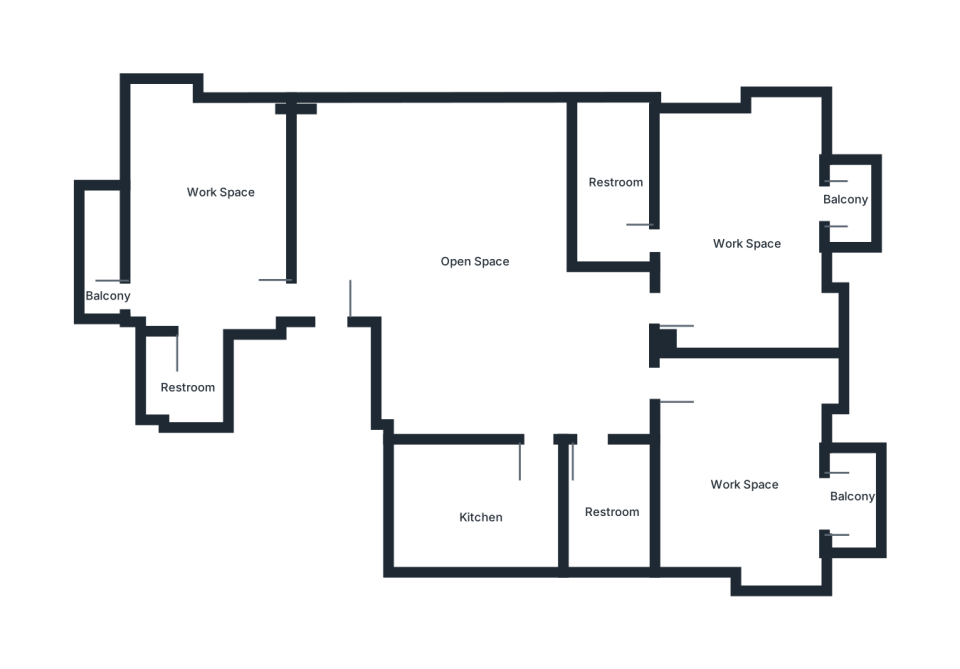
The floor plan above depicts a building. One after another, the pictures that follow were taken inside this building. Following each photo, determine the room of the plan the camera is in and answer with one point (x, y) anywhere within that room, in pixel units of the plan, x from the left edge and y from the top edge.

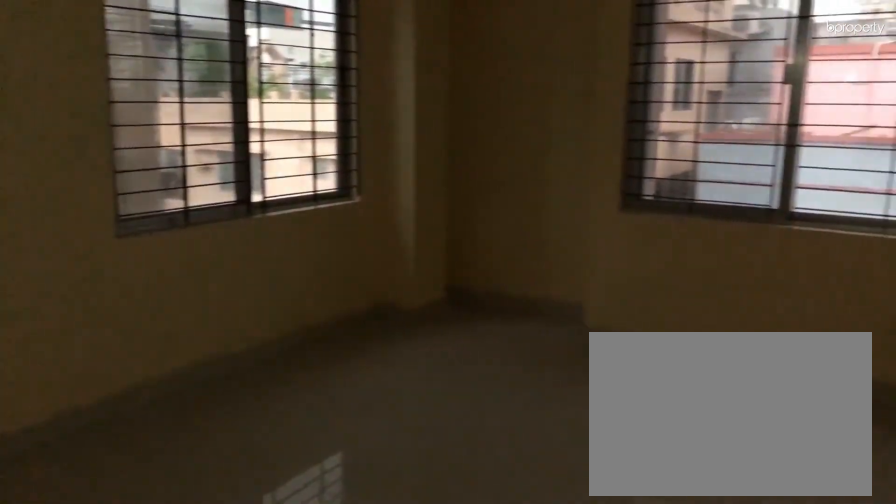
(219, 222)
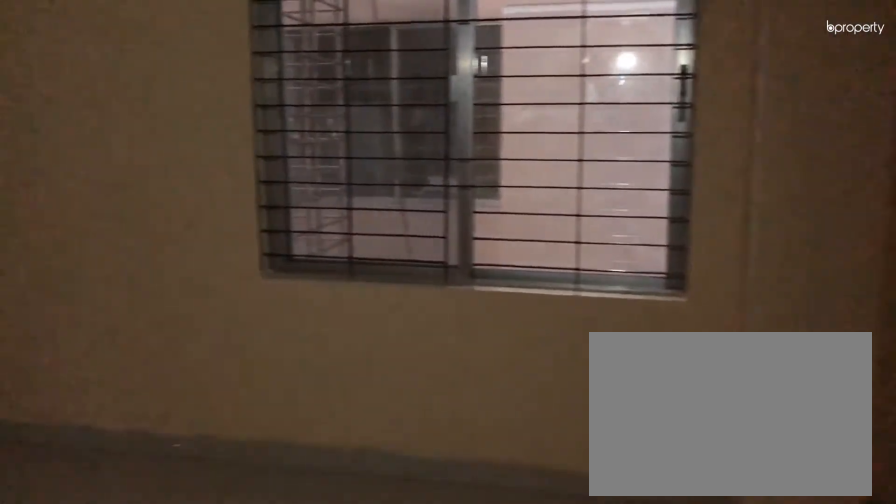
(219, 222)
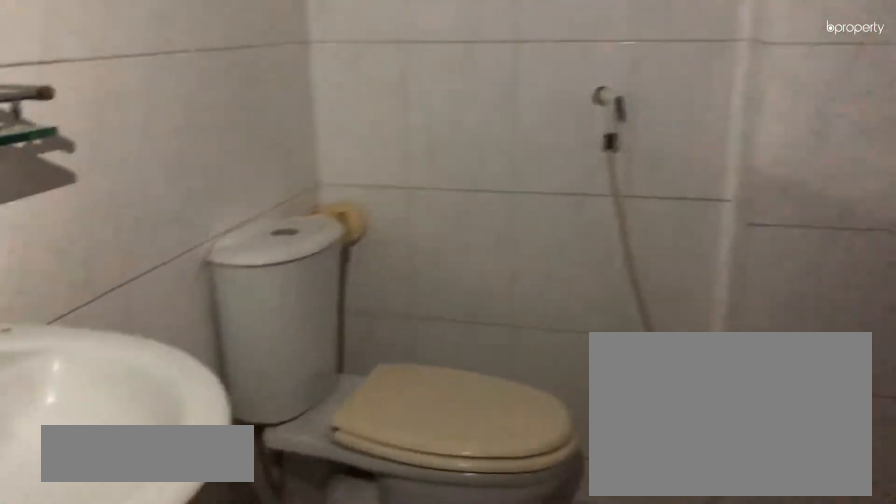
(194, 380)
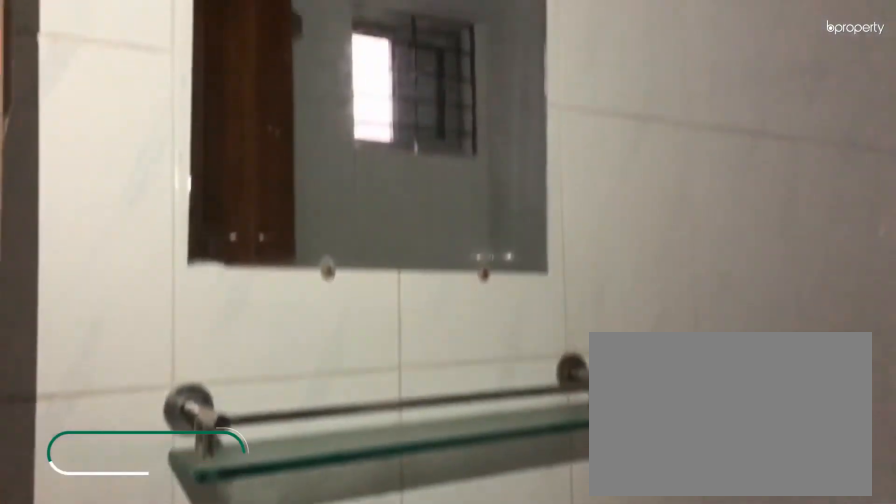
(194, 380)
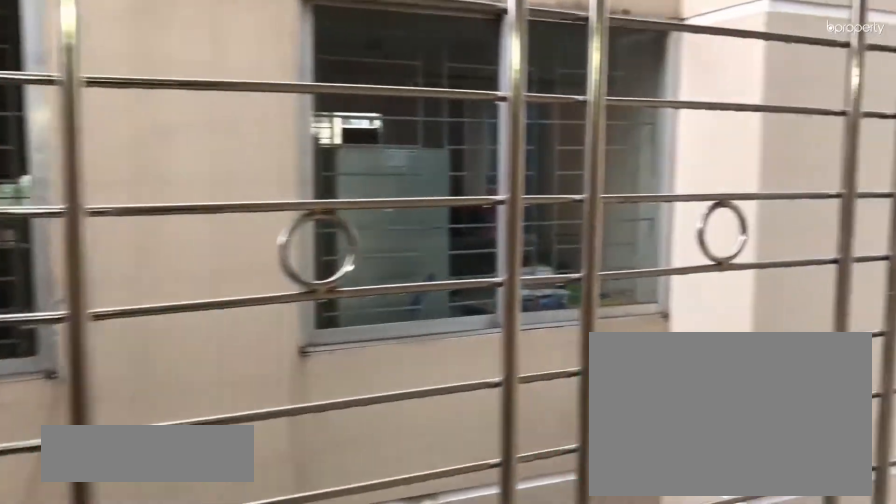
(117, 294)
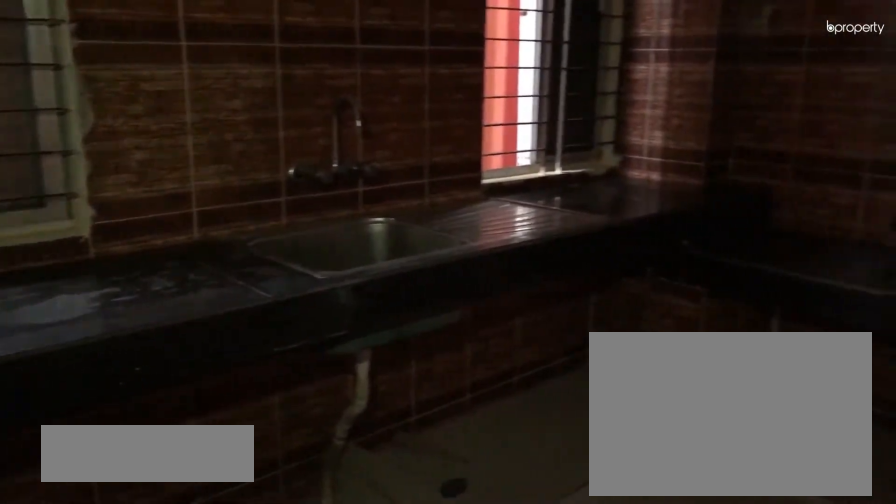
(484, 496)
